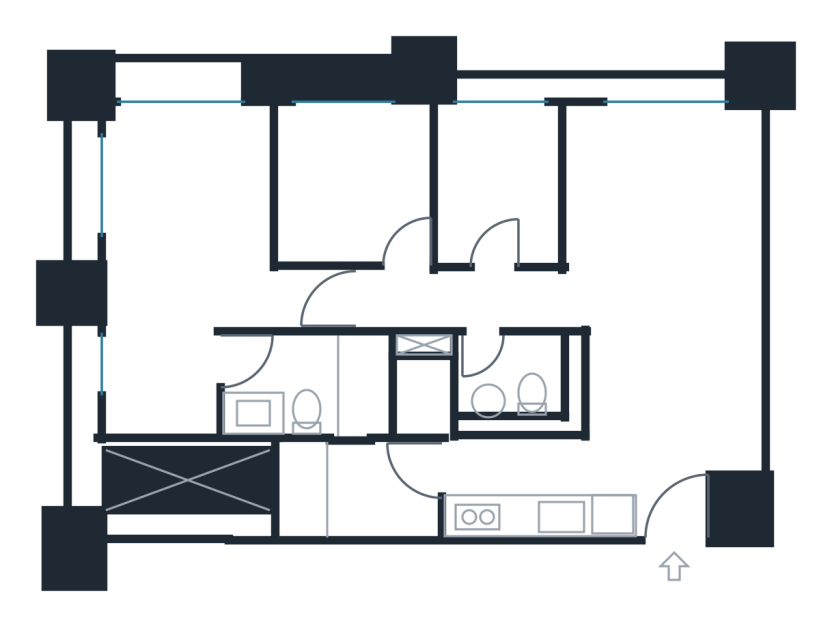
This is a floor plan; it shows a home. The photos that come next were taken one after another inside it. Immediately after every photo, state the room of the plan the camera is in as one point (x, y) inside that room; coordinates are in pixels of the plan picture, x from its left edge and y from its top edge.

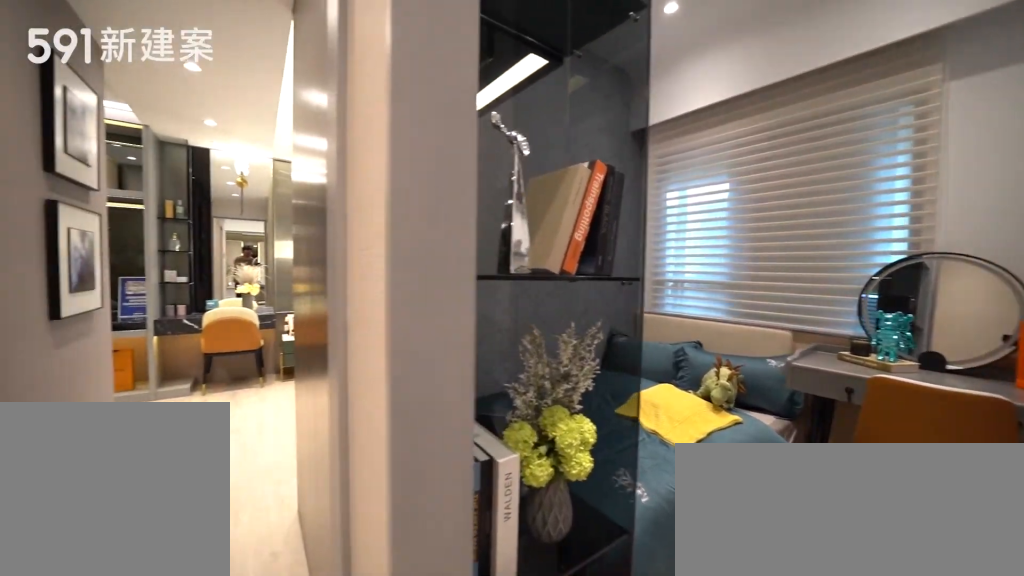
(358, 181)
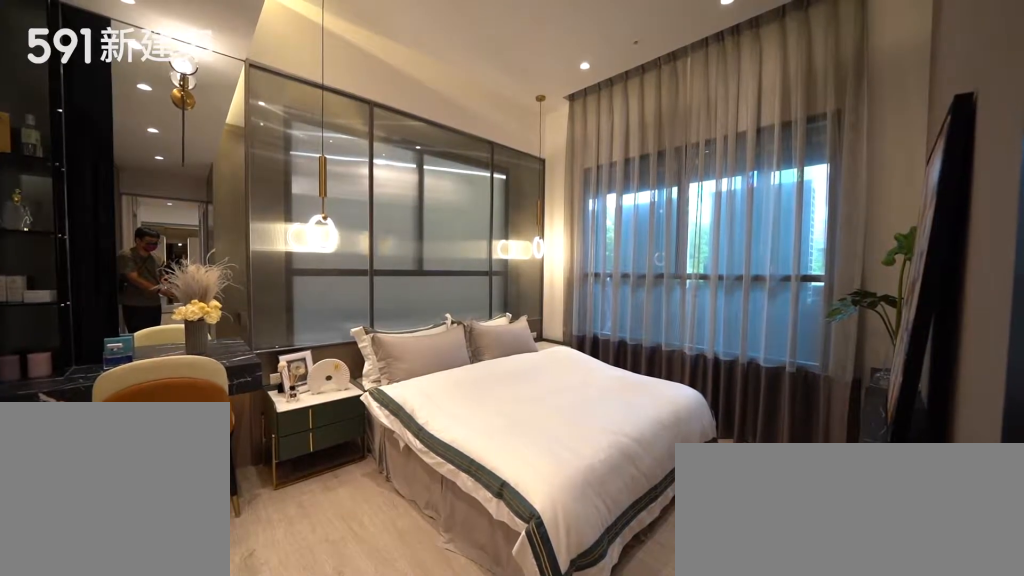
(180, 252)
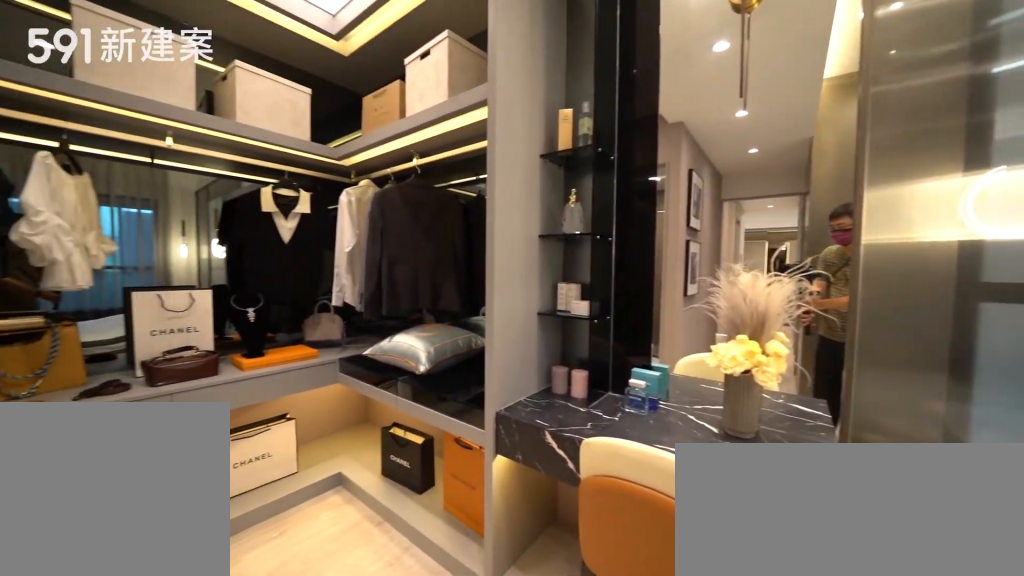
(180, 252)
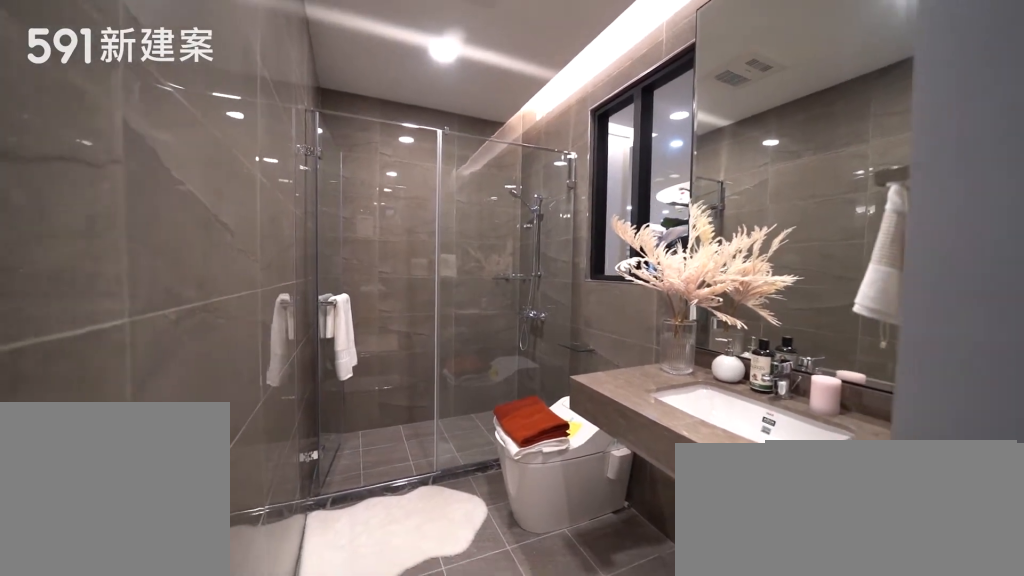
(316, 387)
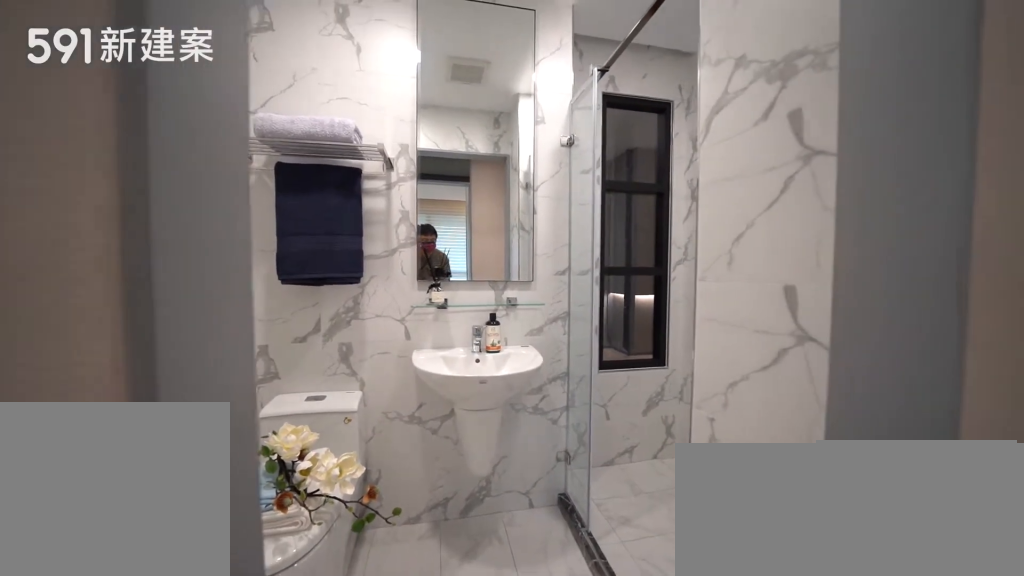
(469, 379)
